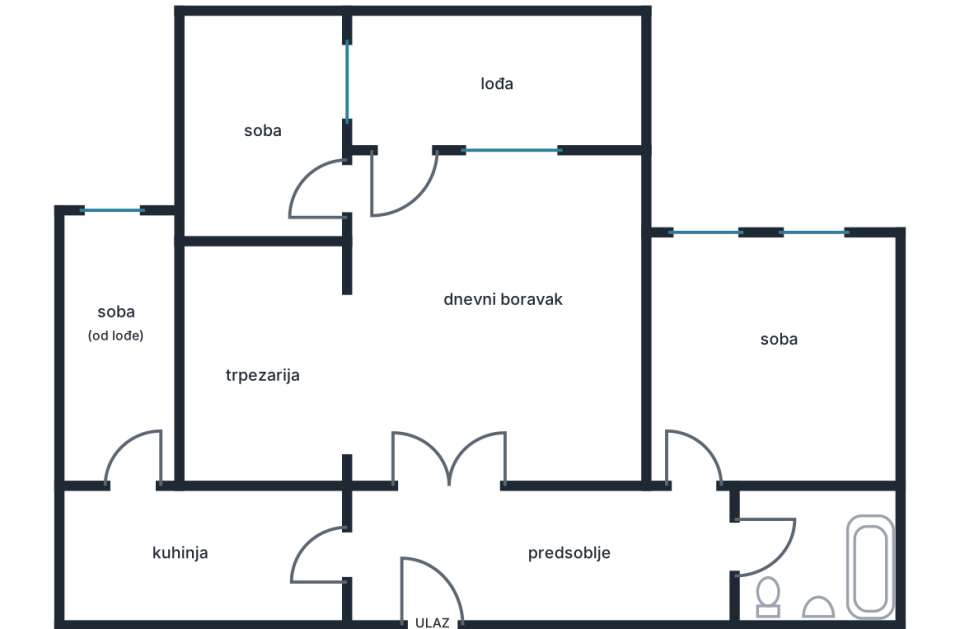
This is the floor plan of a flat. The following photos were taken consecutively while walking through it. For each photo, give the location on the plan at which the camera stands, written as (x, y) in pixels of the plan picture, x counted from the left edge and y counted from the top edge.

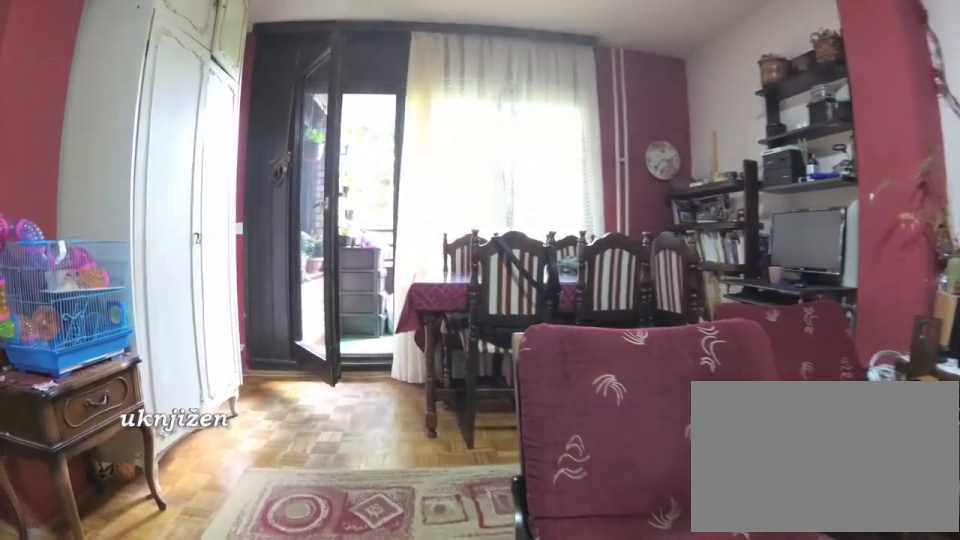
(423, 388)
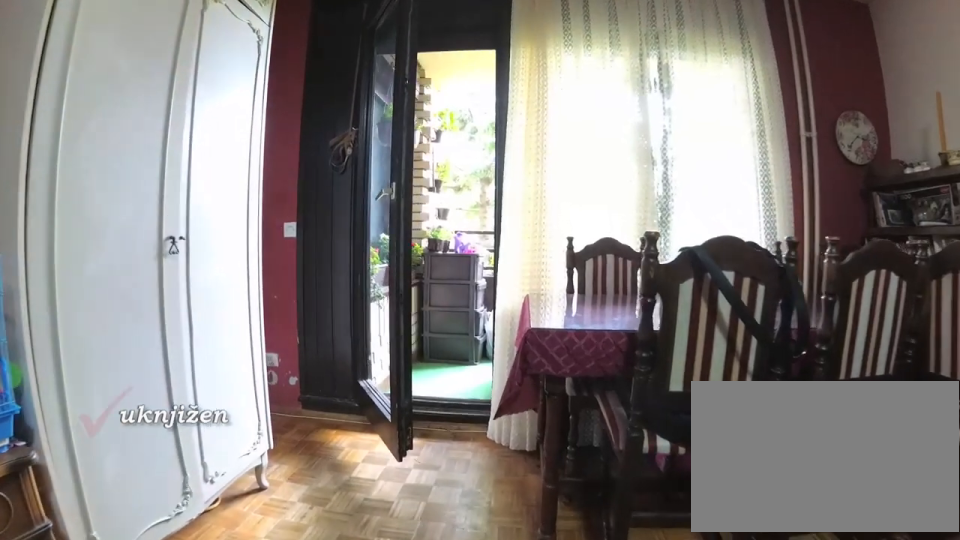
(423, 350)
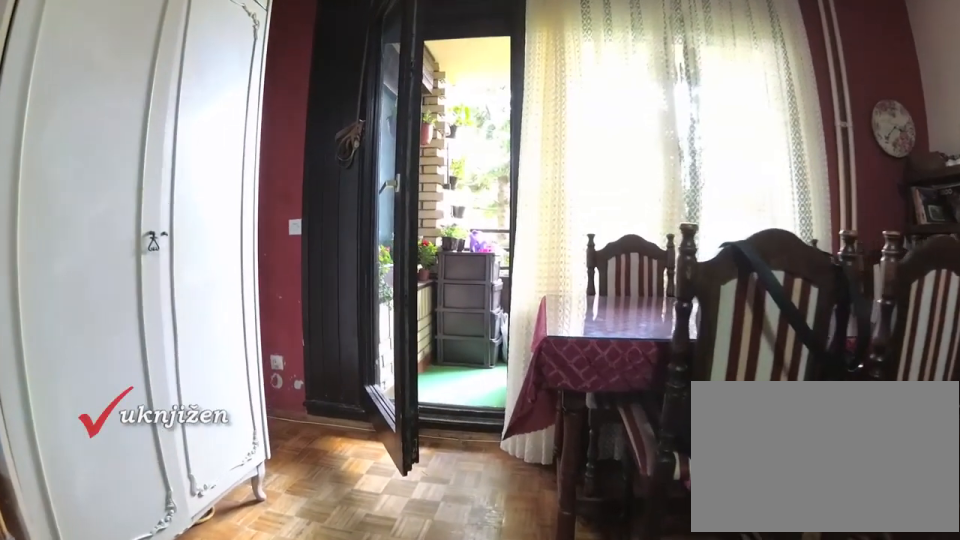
(423, 343)
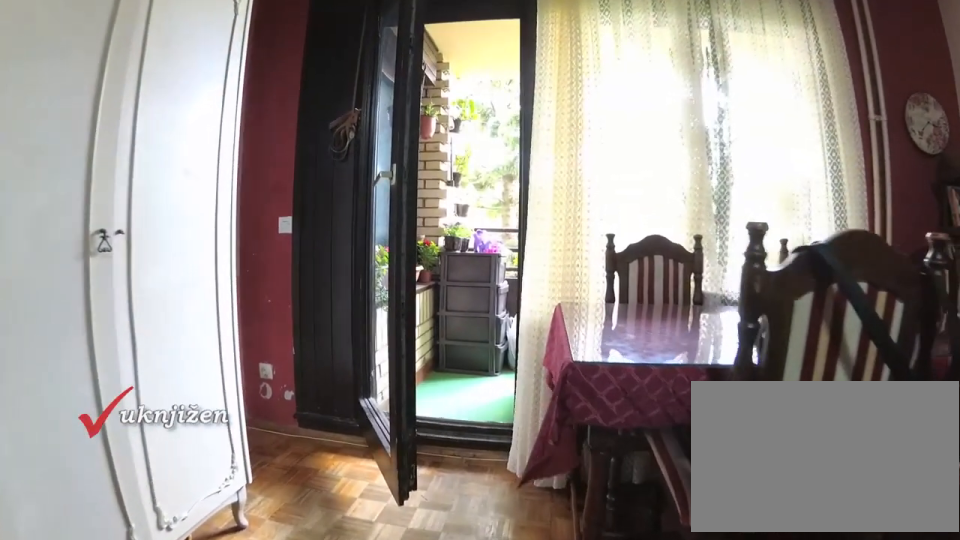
(423, 336)
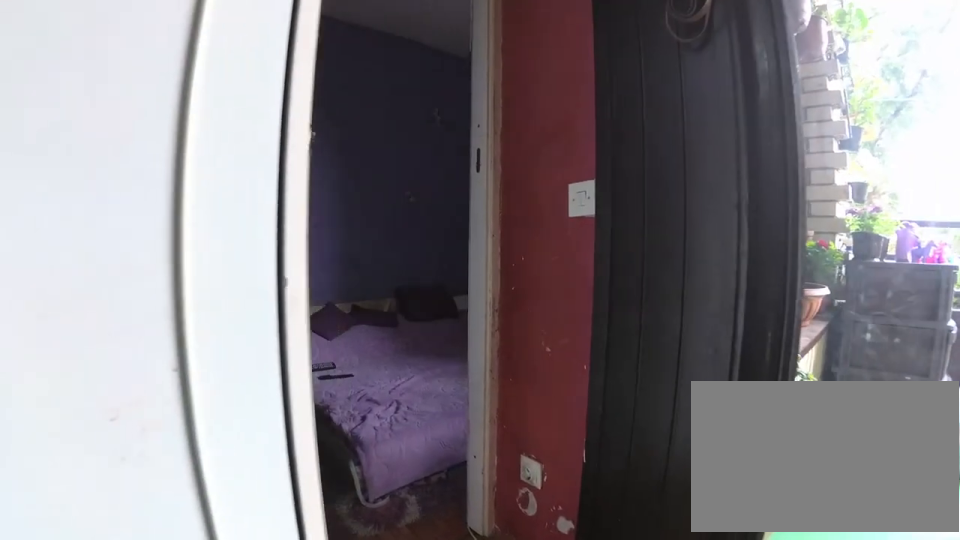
(421, 234)
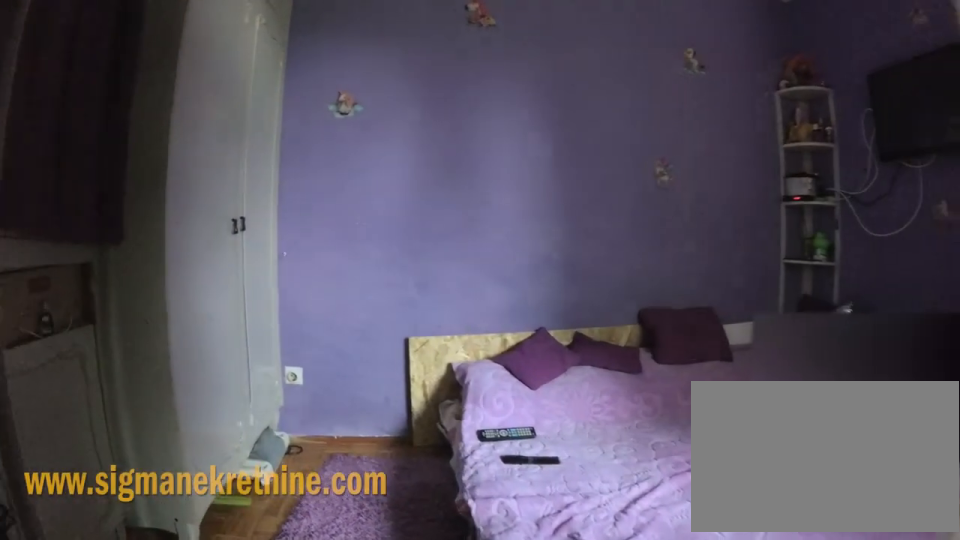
(382, 220)
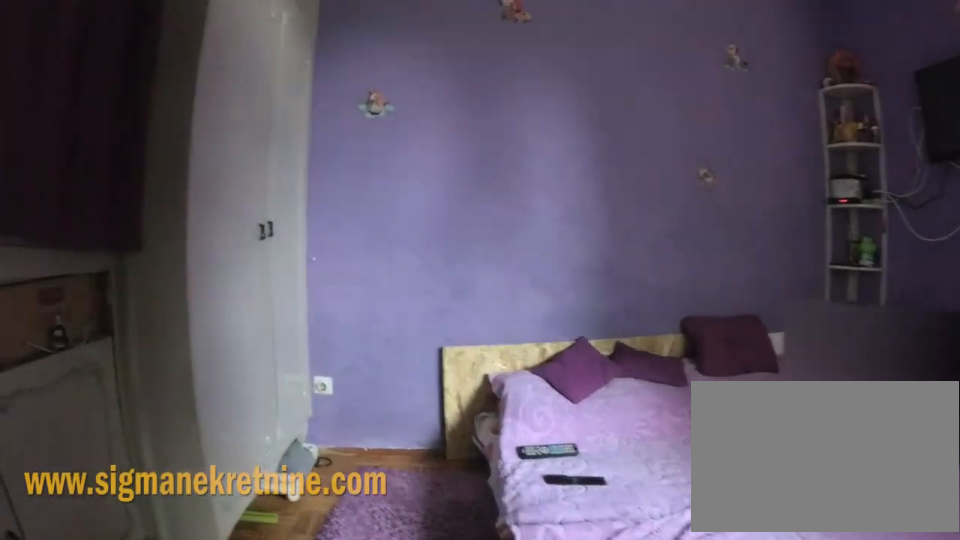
(378, 218)
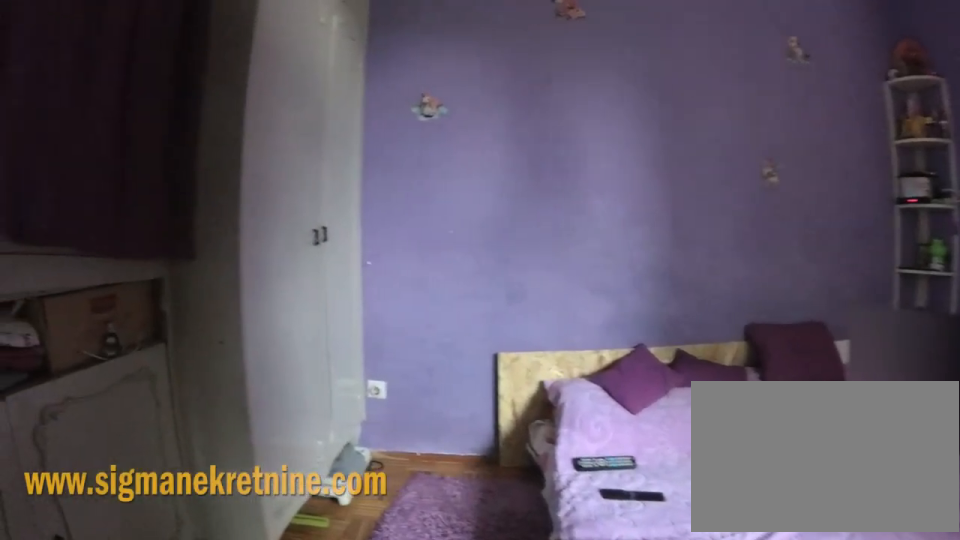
(372, 218)
